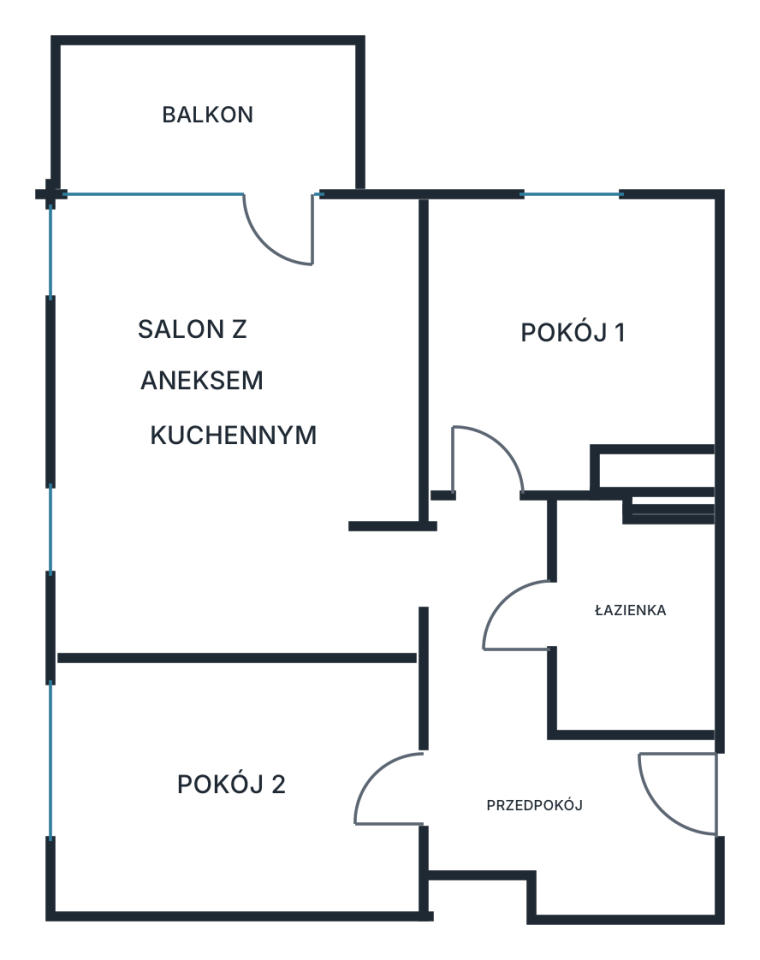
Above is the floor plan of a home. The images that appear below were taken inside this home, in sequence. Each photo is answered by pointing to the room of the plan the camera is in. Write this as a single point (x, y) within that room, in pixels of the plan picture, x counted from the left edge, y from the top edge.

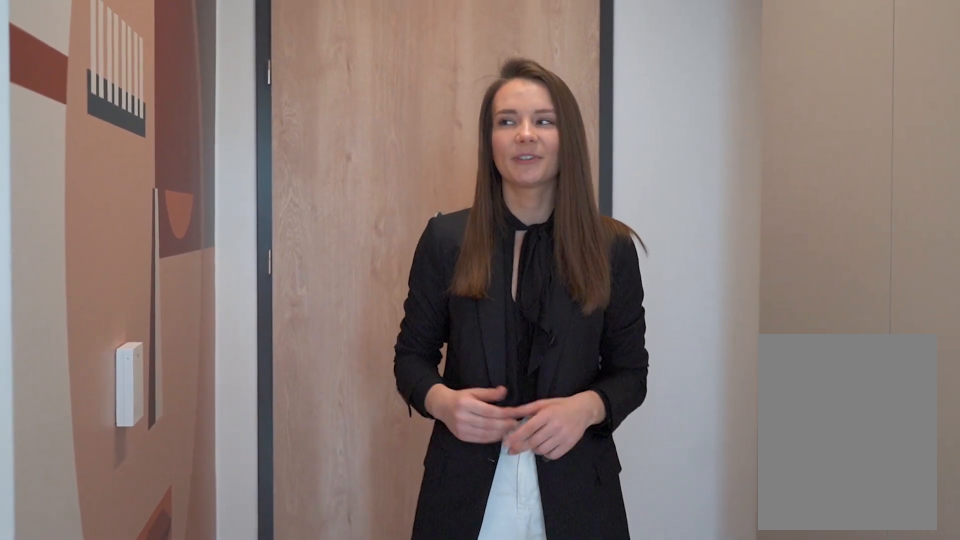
(537, 744)
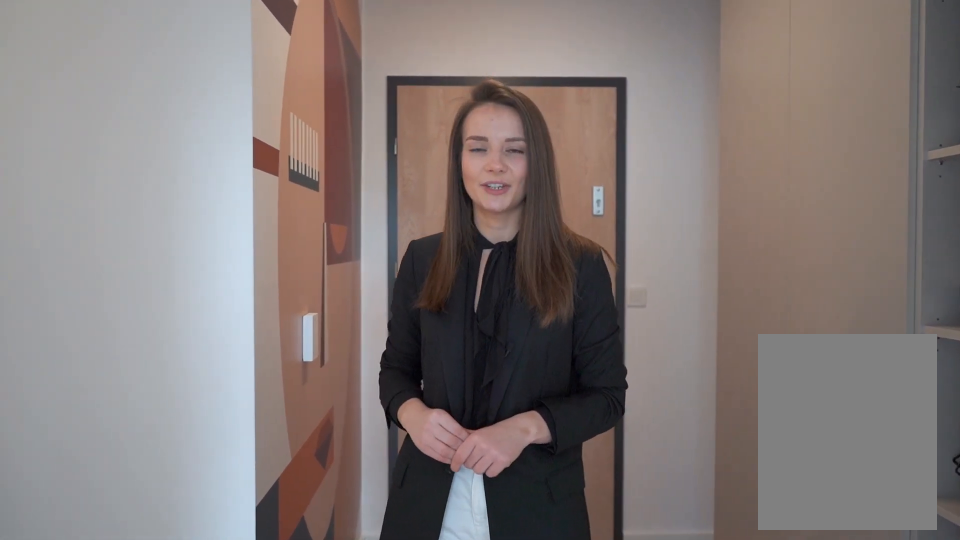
(537, 743)
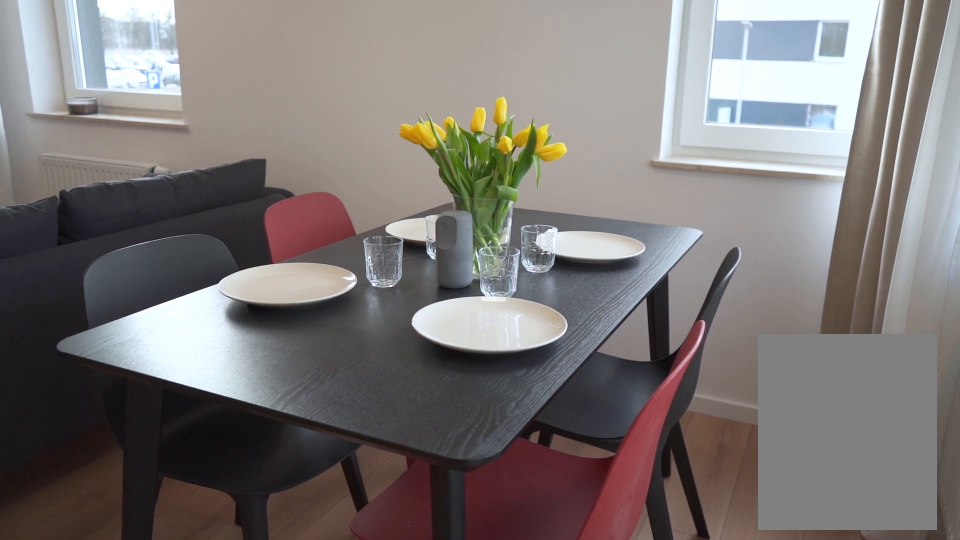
(235, 428)
